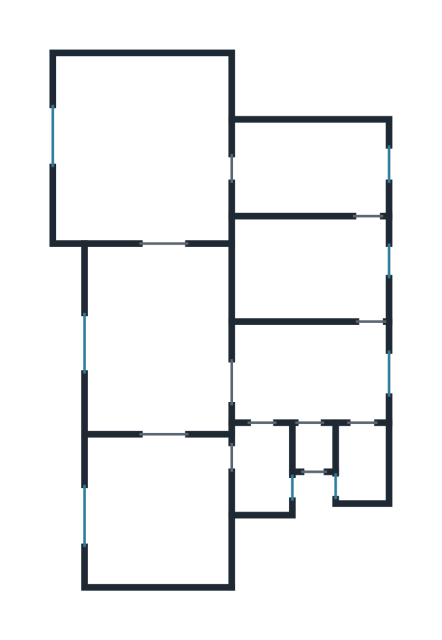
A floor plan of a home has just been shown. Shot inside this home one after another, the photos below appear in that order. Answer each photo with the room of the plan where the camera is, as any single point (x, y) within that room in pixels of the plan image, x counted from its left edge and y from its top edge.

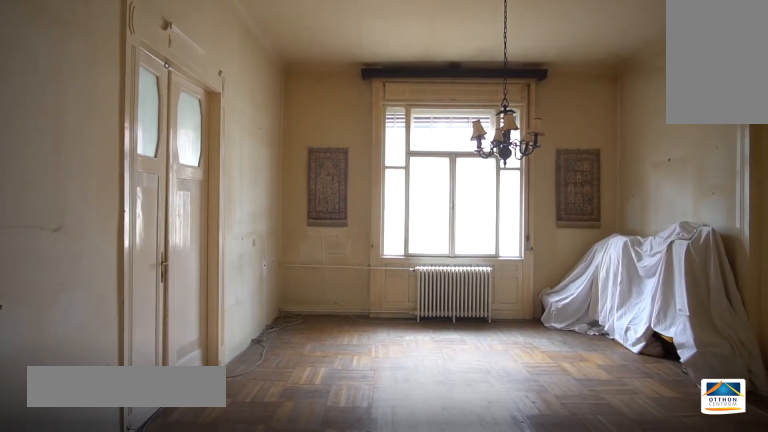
(157, 337)
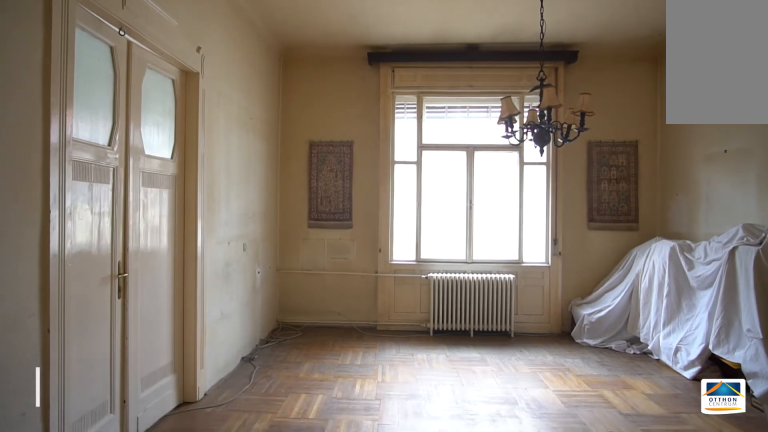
(158, 336)
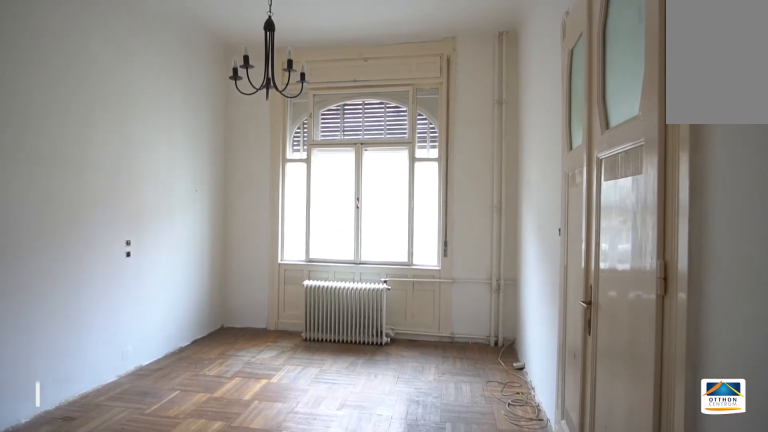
(161, 511)
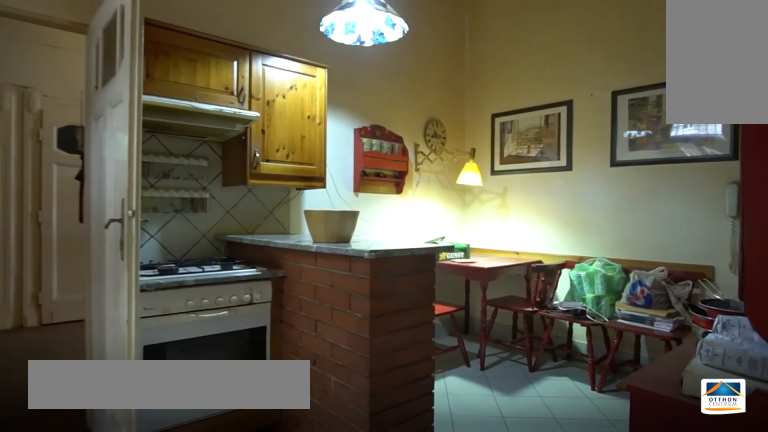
(313, 258)
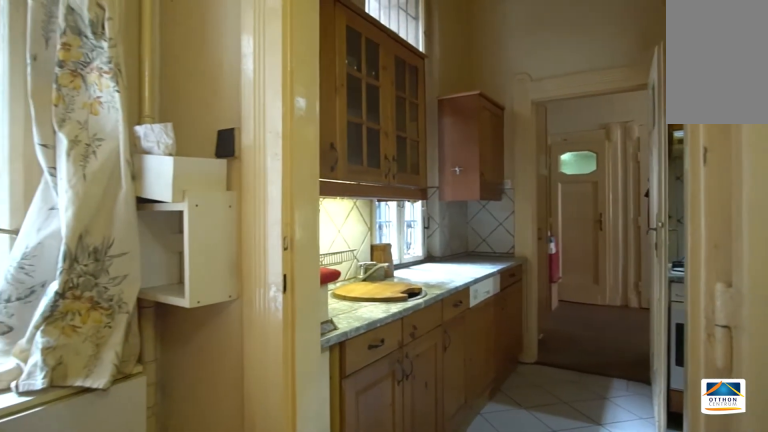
(320, 160)
